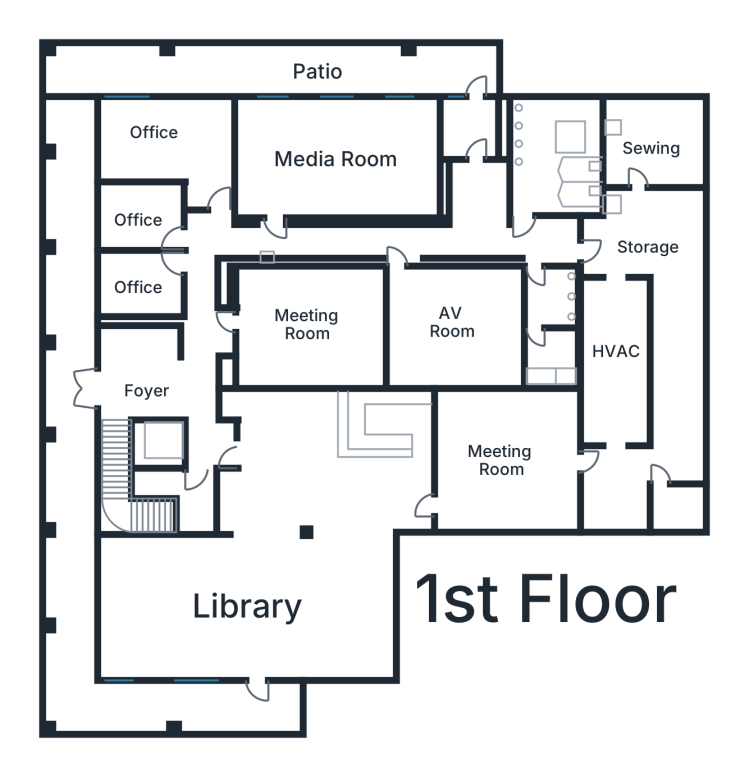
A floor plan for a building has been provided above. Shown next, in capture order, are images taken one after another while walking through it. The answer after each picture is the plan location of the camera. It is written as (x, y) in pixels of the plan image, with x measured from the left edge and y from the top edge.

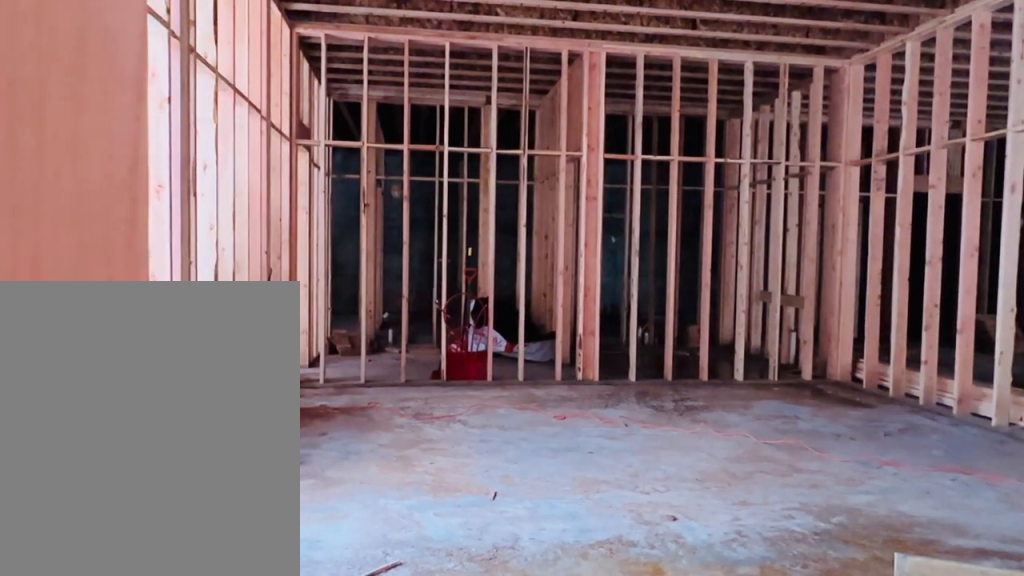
(367, 310)
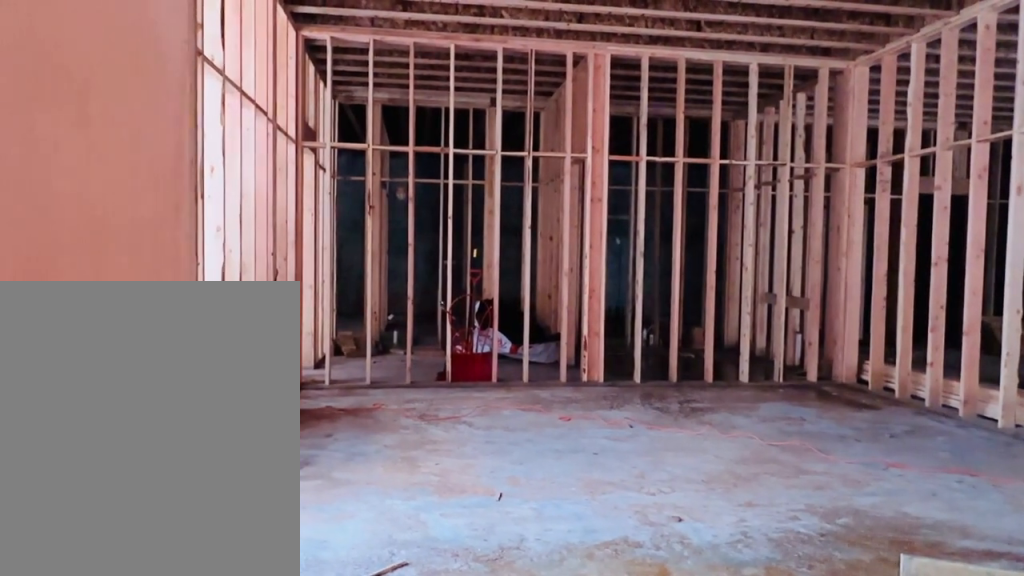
(367, 310)
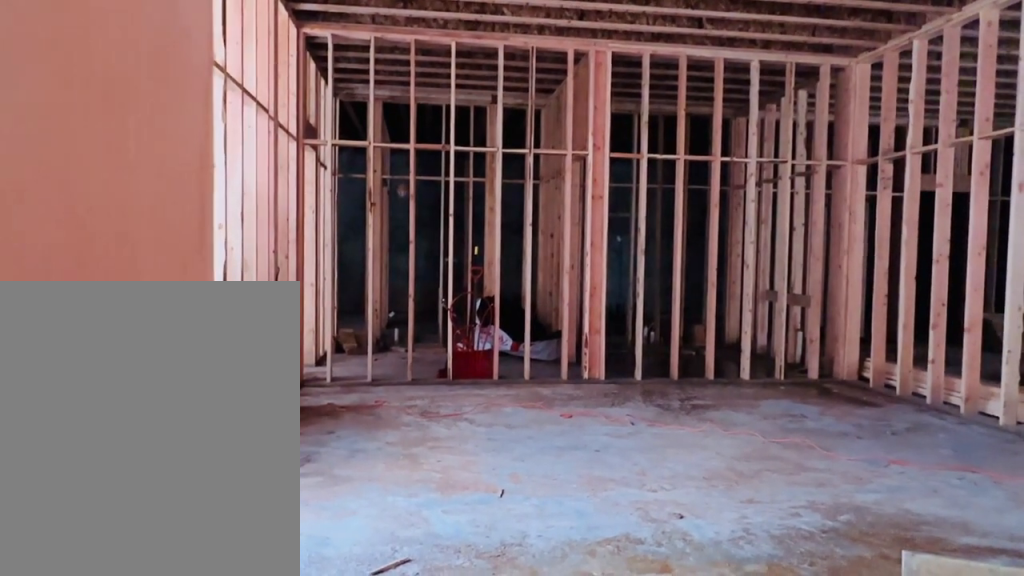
(367, 310)
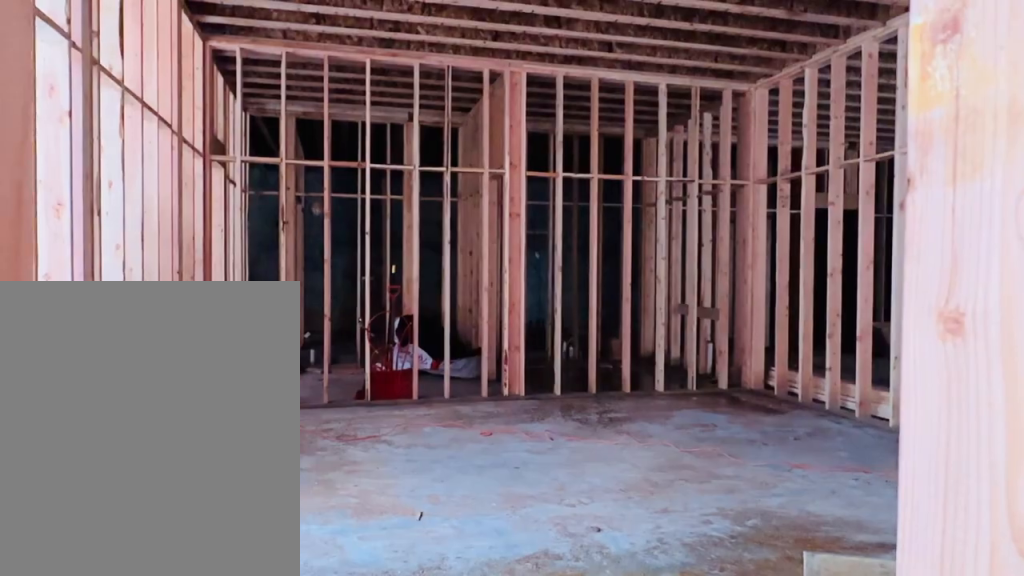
(366, 310)
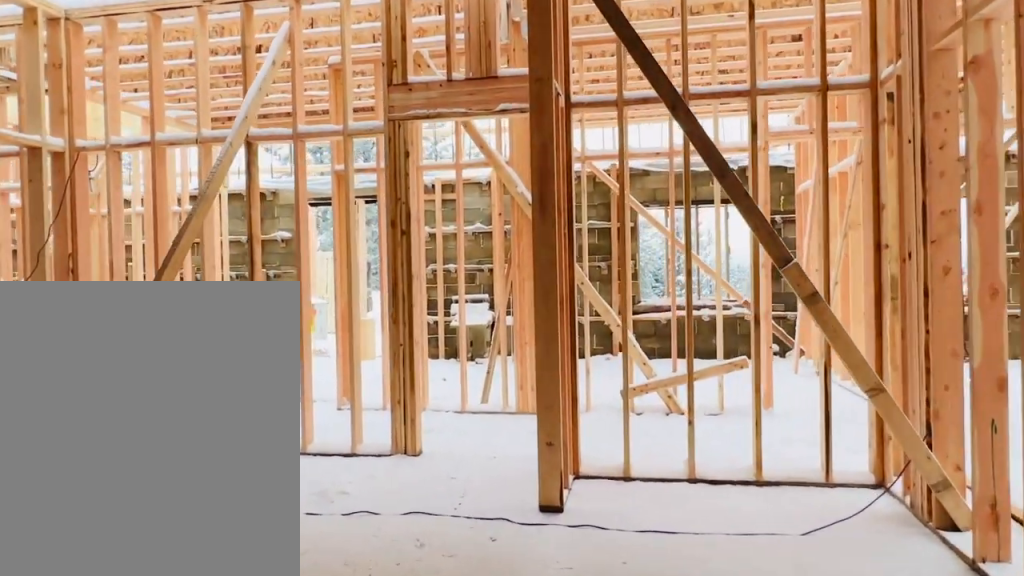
(320, 311)
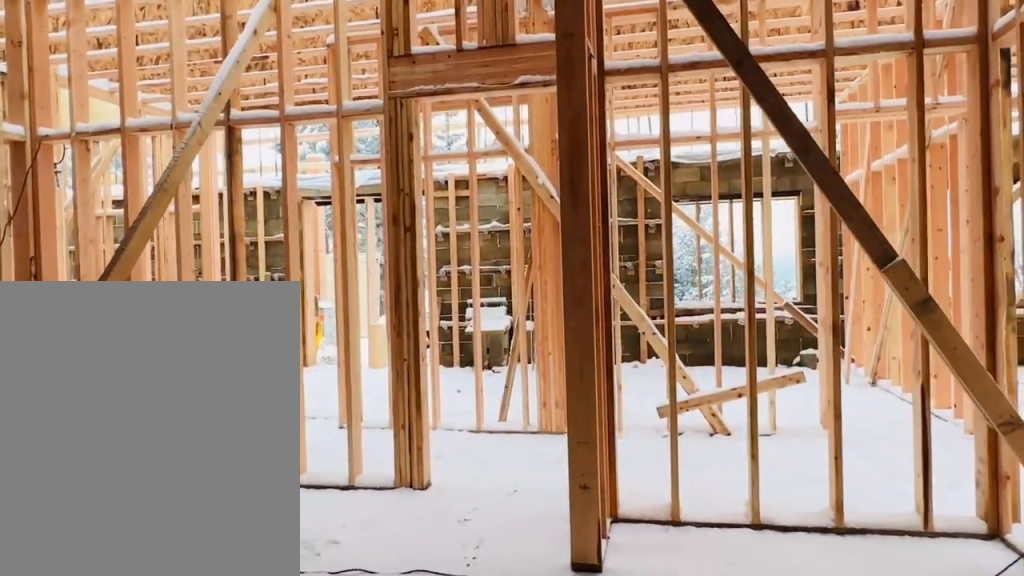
(296, 311)
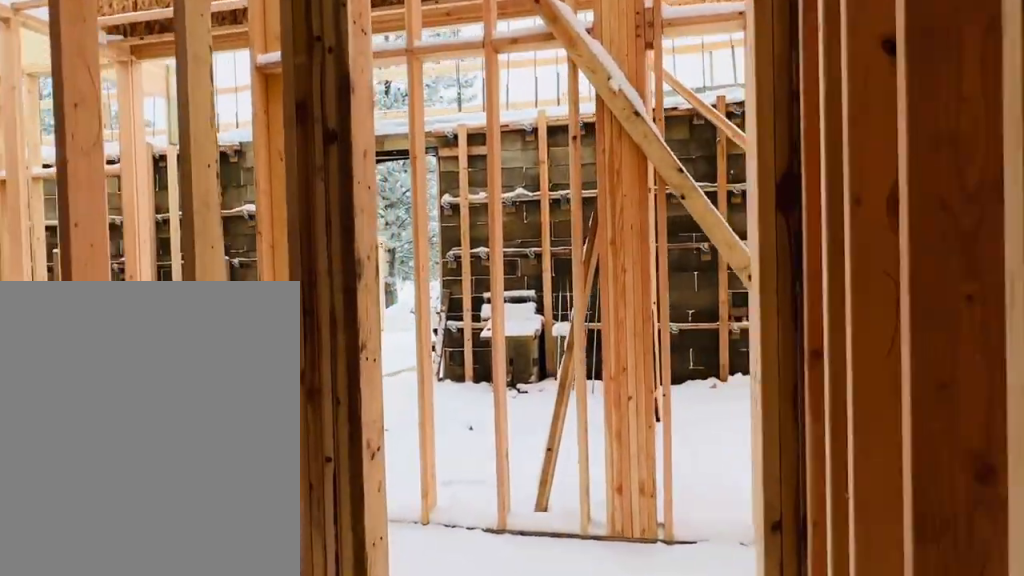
(229, 312)
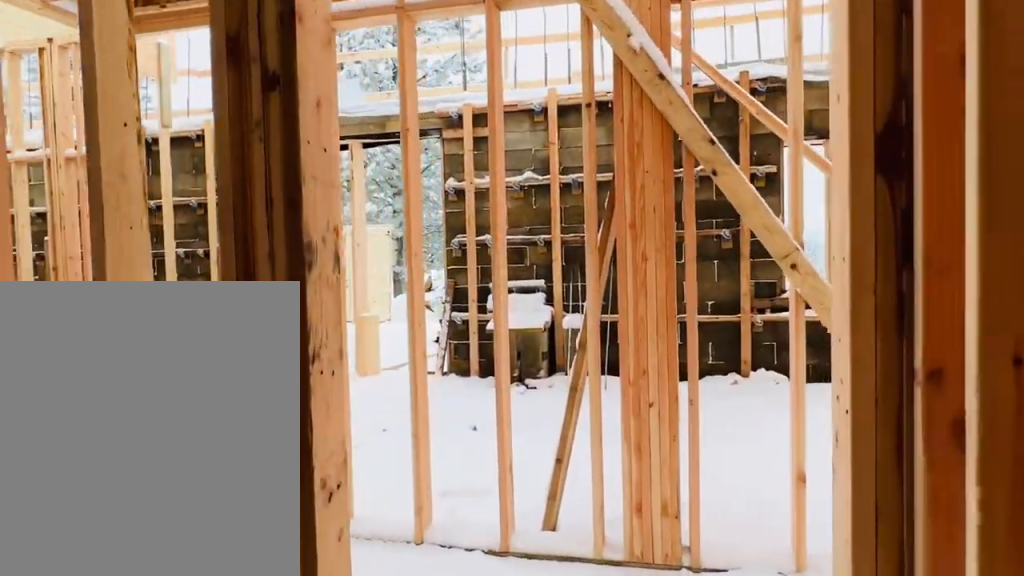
(220, 311)
